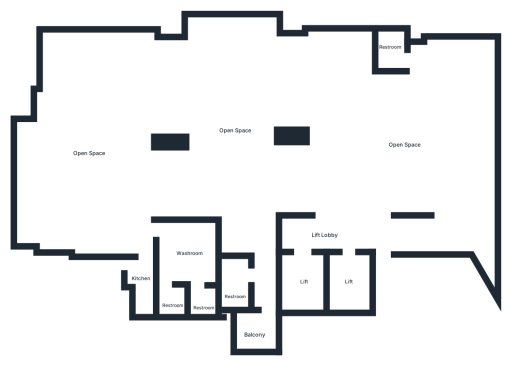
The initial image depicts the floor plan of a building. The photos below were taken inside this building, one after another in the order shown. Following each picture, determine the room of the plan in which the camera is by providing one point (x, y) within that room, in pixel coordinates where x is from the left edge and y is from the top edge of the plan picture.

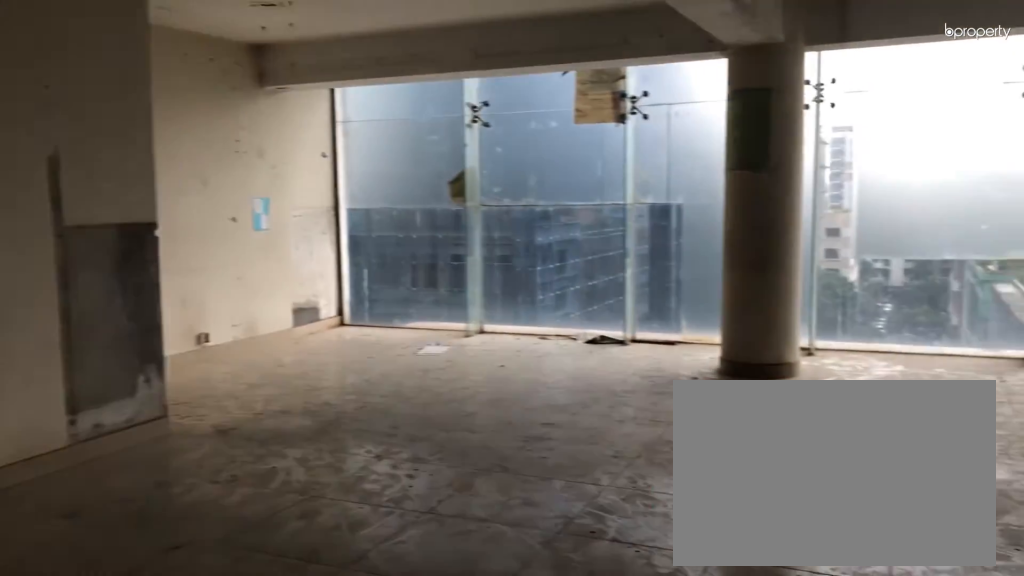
(423, 146)
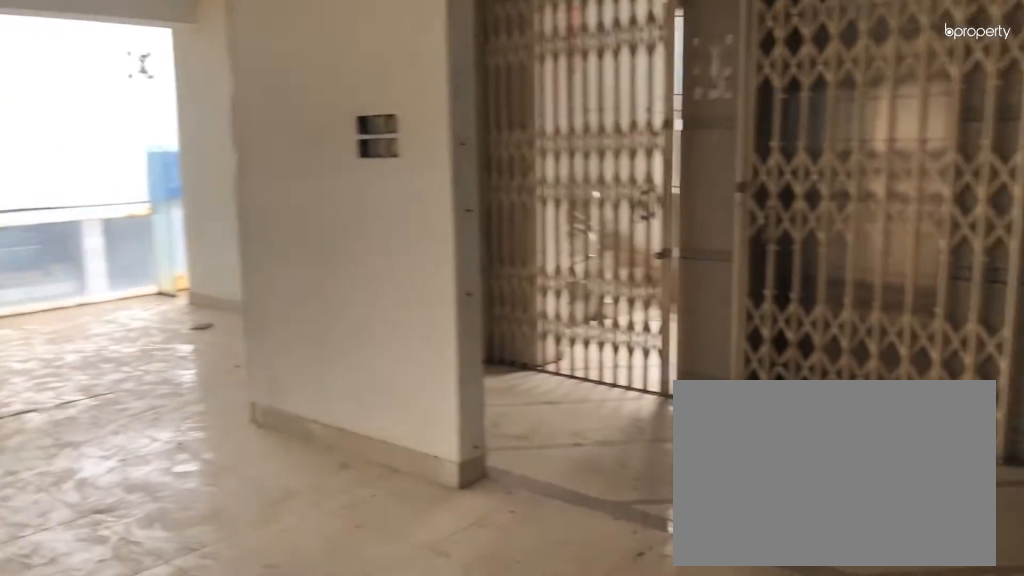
(423, 146)
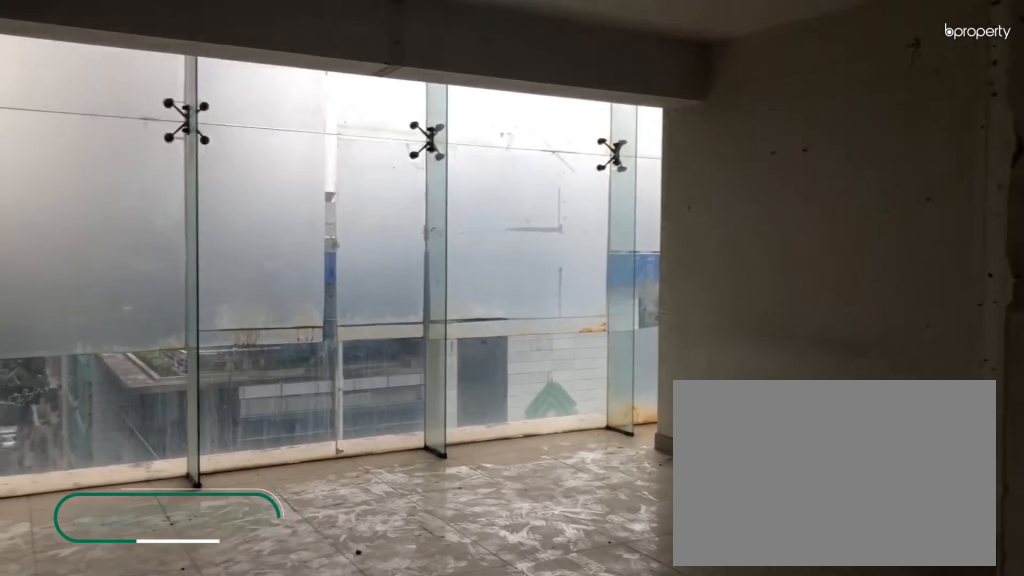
(463, 199)
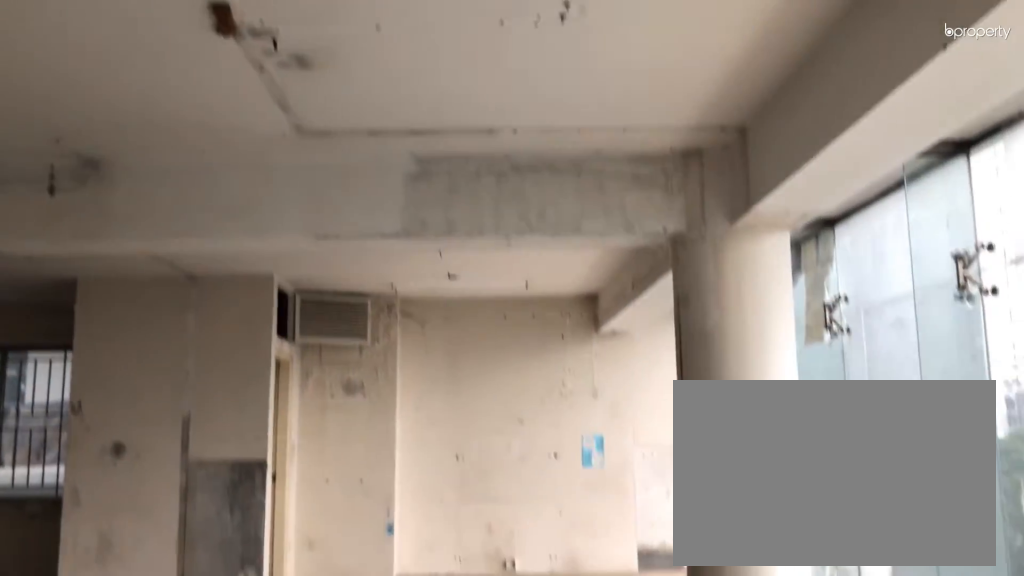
(417, 147)
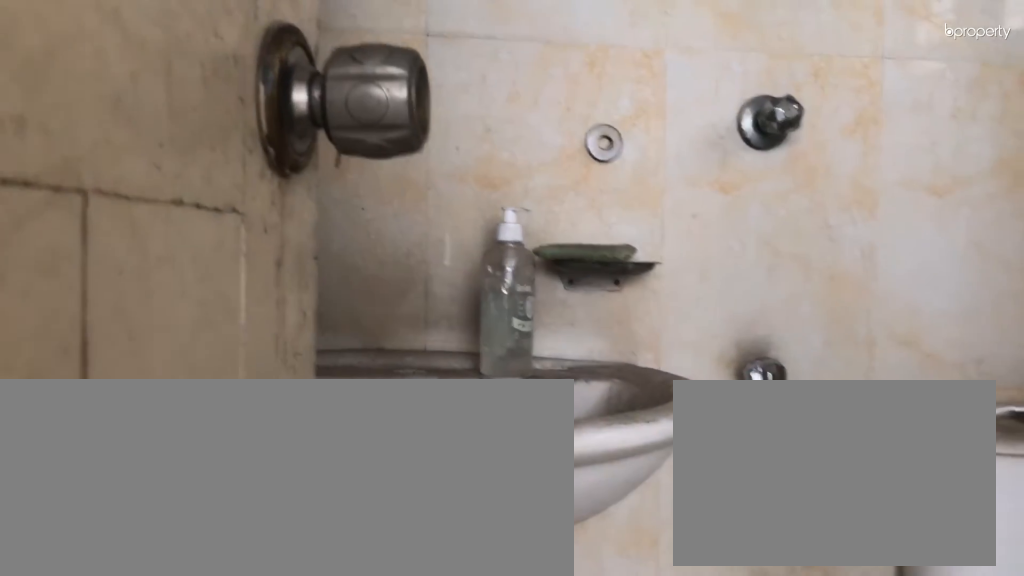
(388, 50)
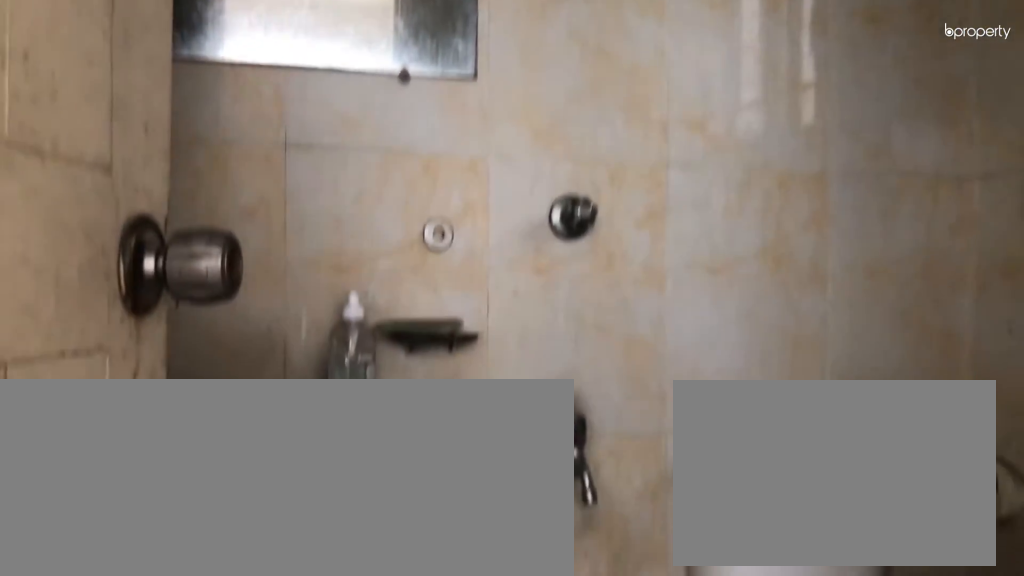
(388, 50)
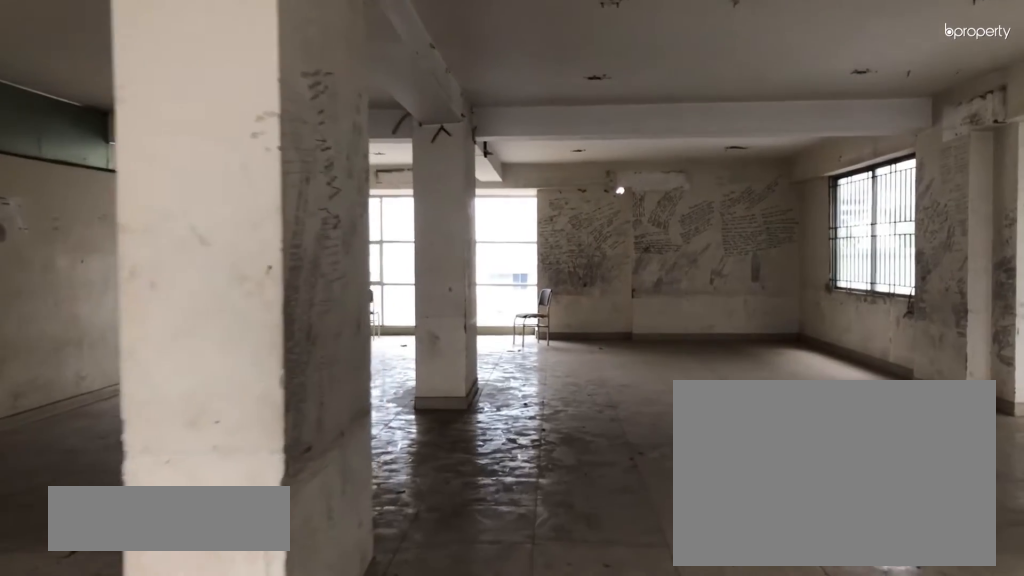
(289, 88)
